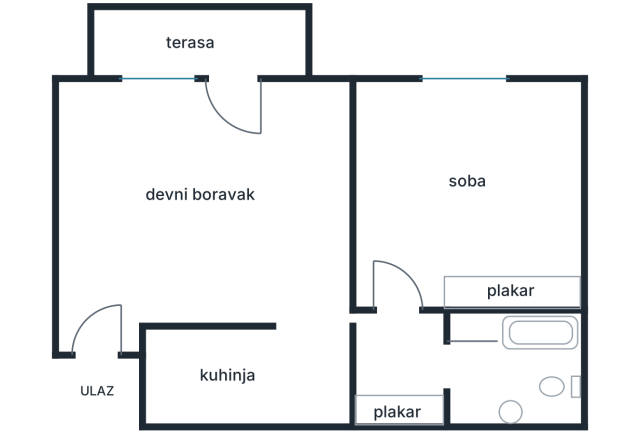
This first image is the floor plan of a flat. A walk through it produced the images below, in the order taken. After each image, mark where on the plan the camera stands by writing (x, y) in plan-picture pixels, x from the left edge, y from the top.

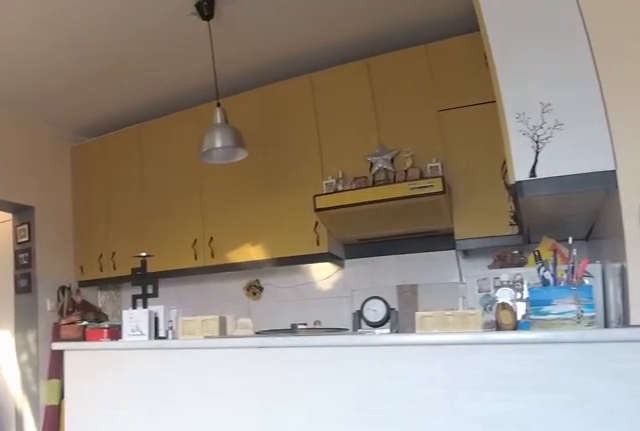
(171, 158)
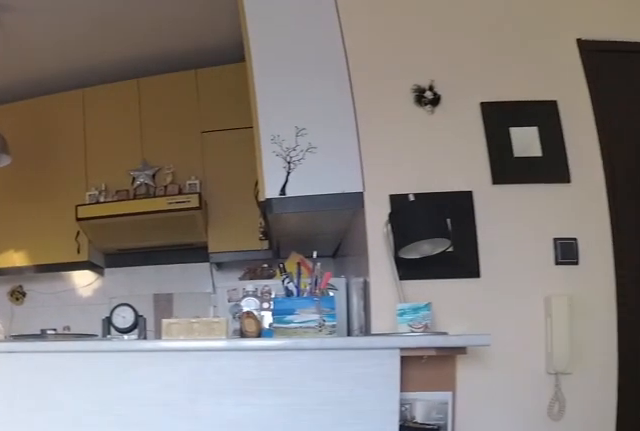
(176, 154)
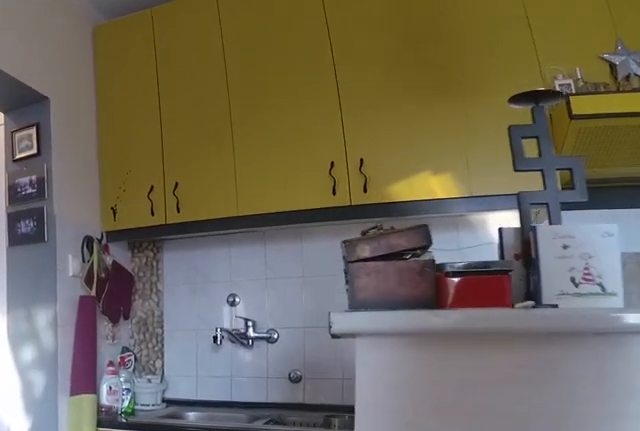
(251, 257)
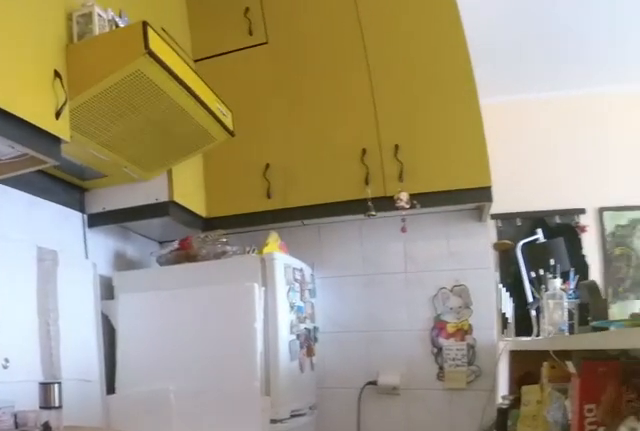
(317, 356)
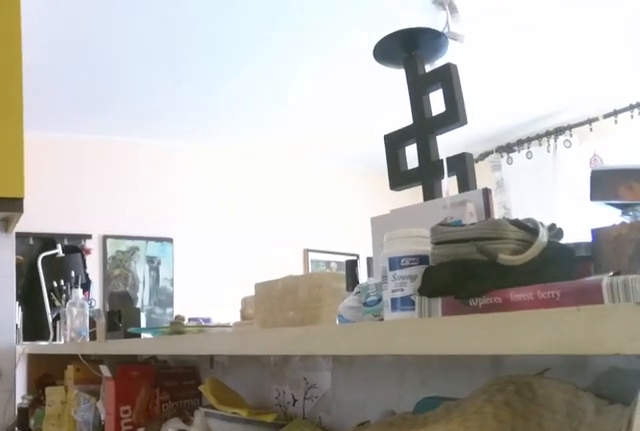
(288, 363)
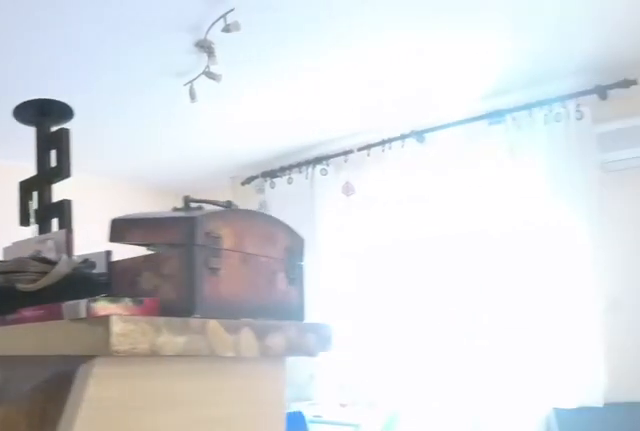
(300, 358)
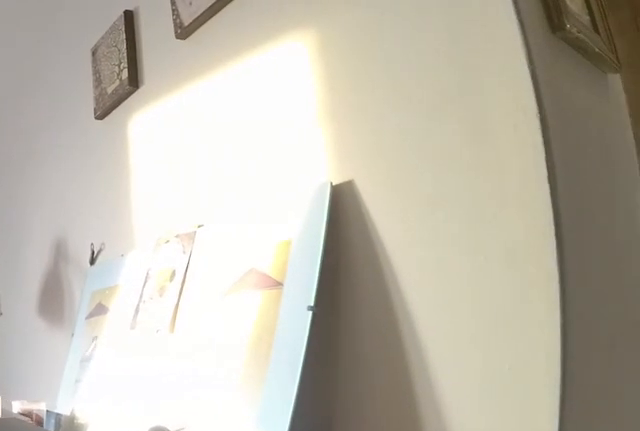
(315, 347)
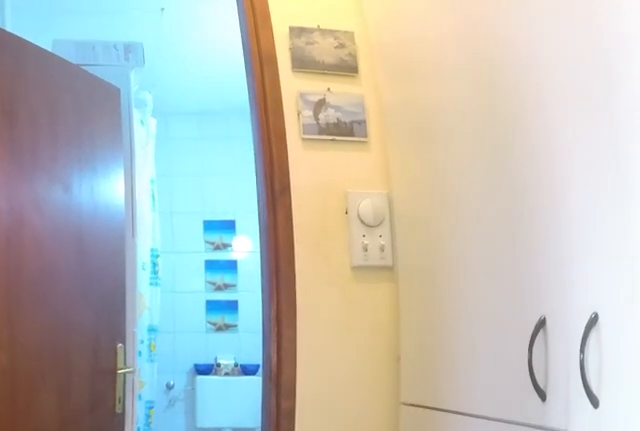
(328, 340)
